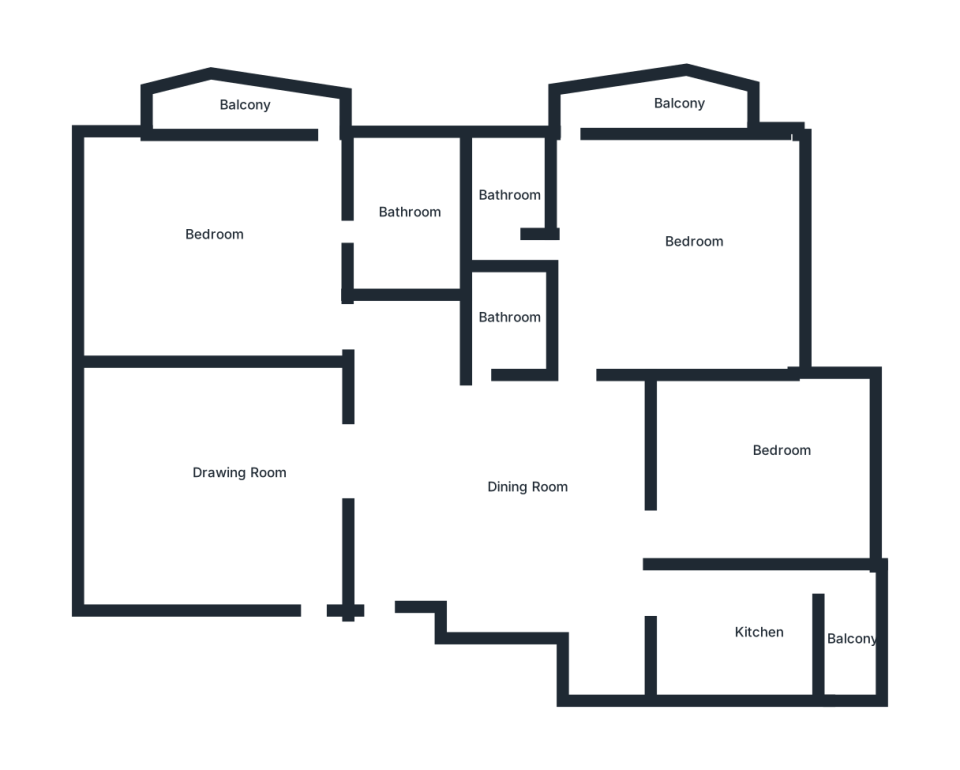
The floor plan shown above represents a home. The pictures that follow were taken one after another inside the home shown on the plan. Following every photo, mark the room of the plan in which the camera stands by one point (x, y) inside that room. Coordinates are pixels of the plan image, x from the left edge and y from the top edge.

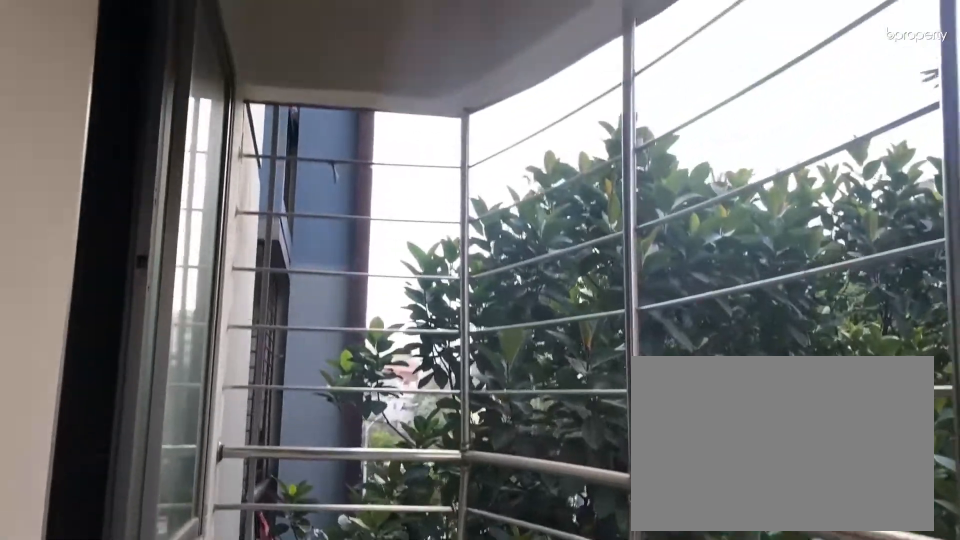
(228, 112)
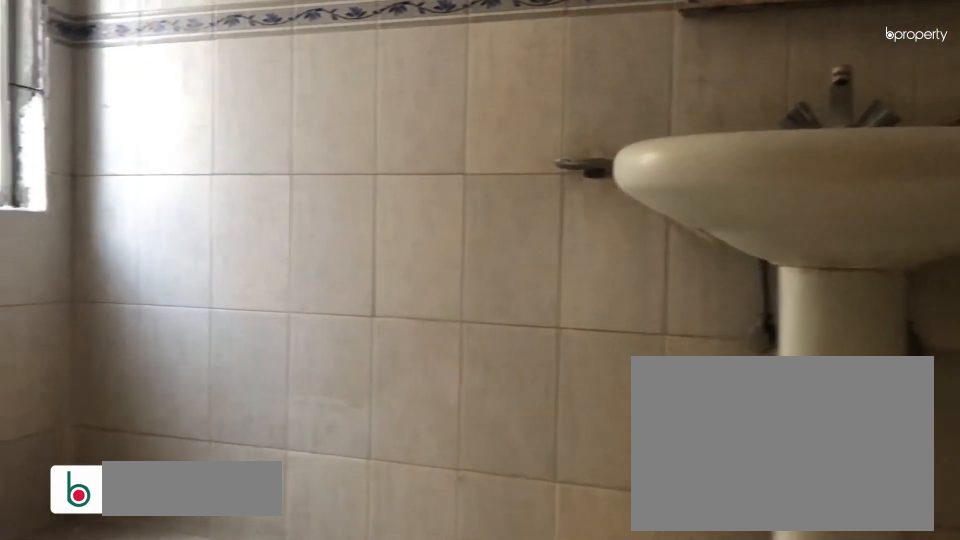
(404, 223)
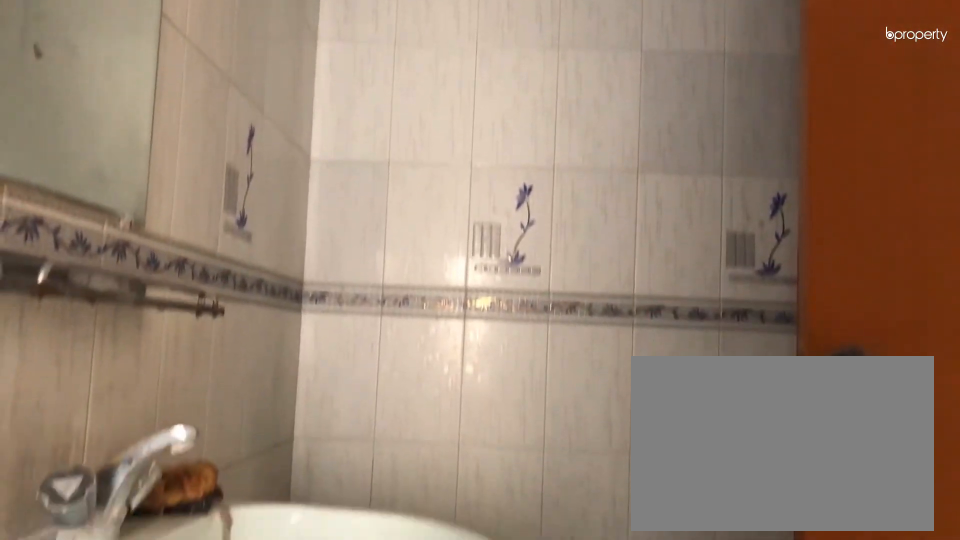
(404, 223)
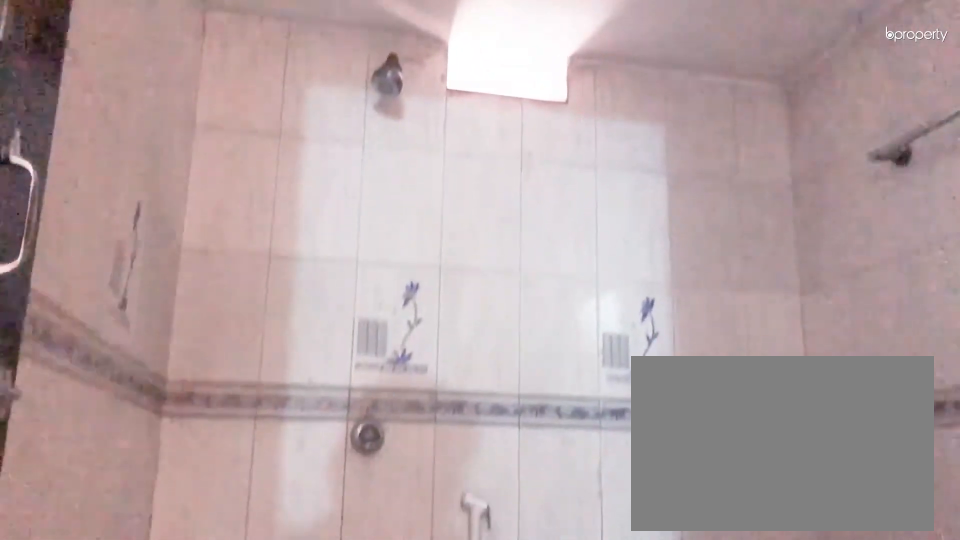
(500, 323)
